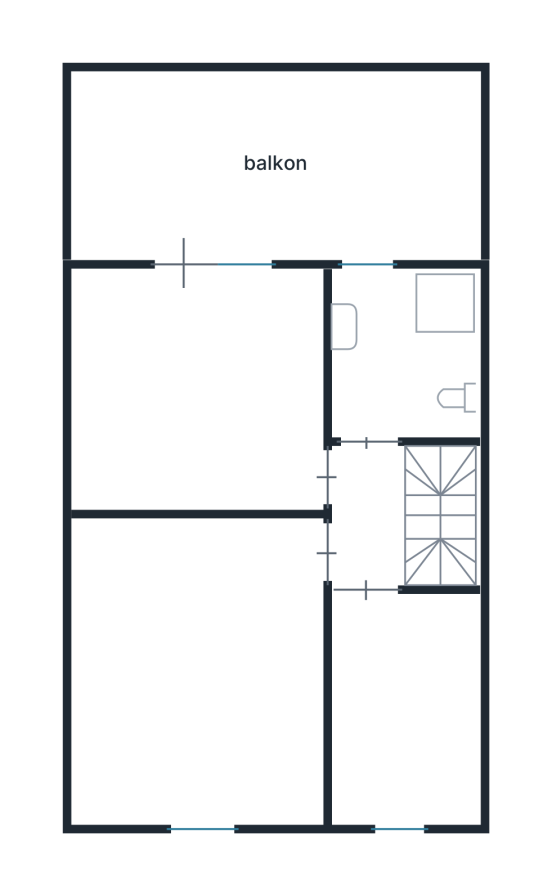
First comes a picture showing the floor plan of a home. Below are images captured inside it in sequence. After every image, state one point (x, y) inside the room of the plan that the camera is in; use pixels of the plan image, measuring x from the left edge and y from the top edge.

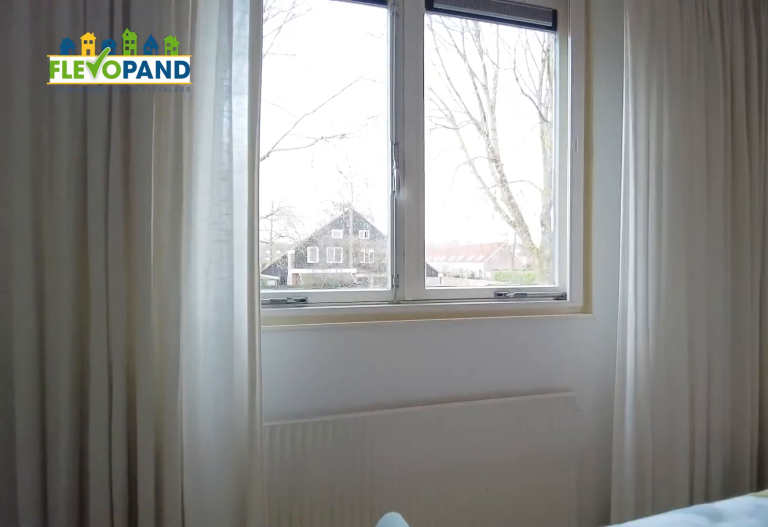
(196, 697)
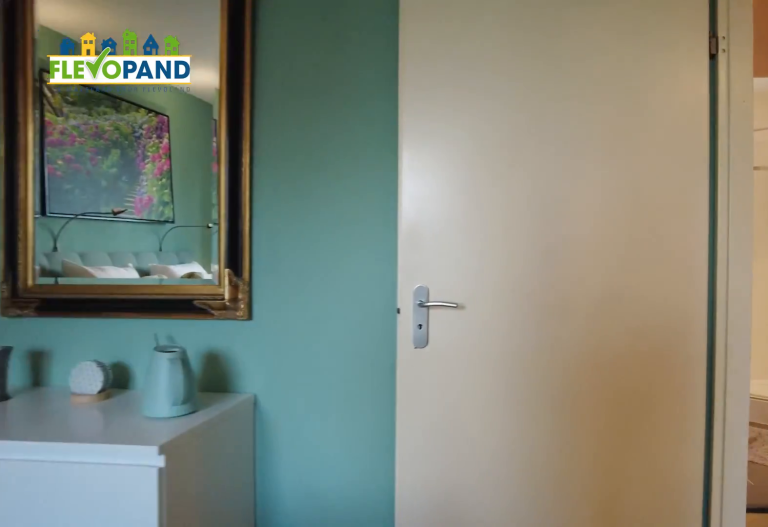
(196, 697)
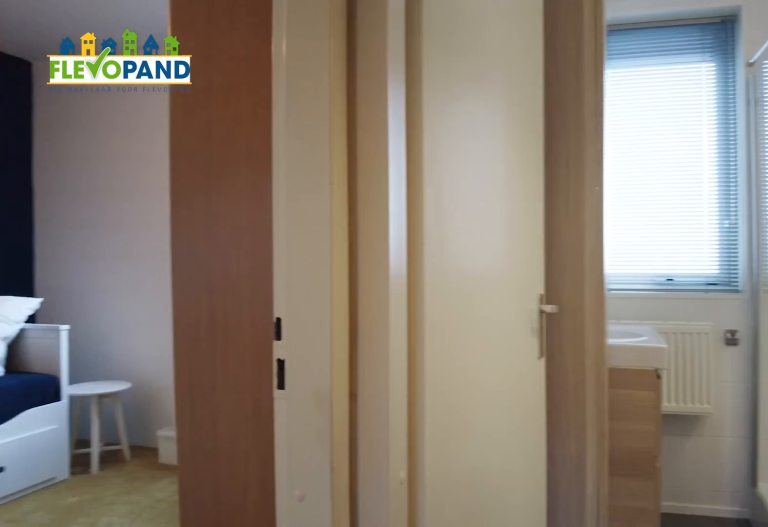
(368, 515)
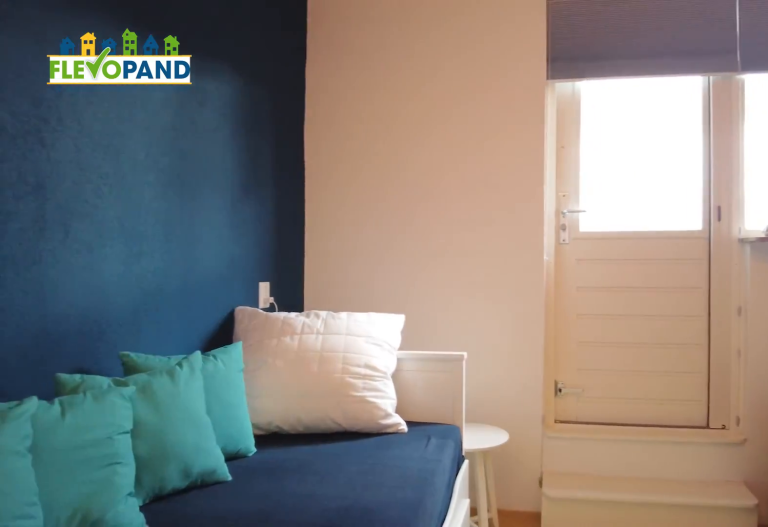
(96, 398)
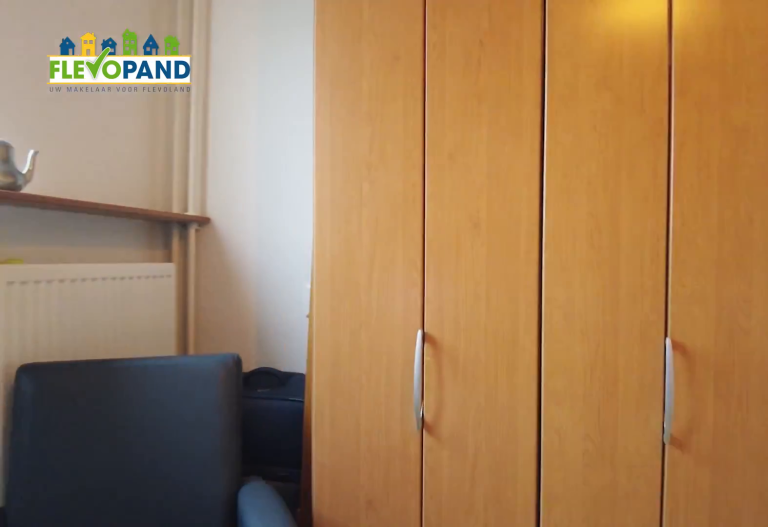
(96, 398)
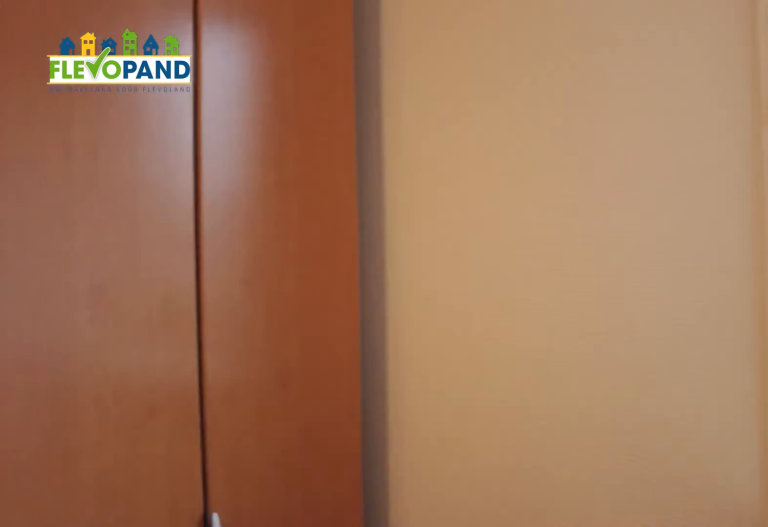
(404, 708)
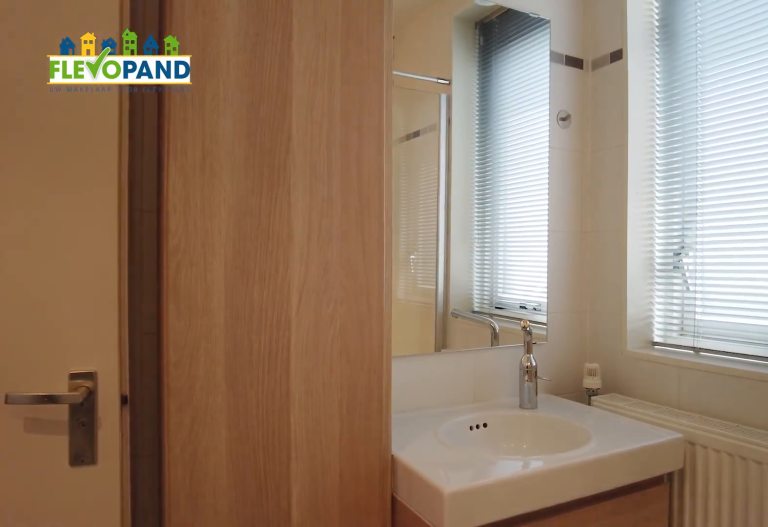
(444, 305)
